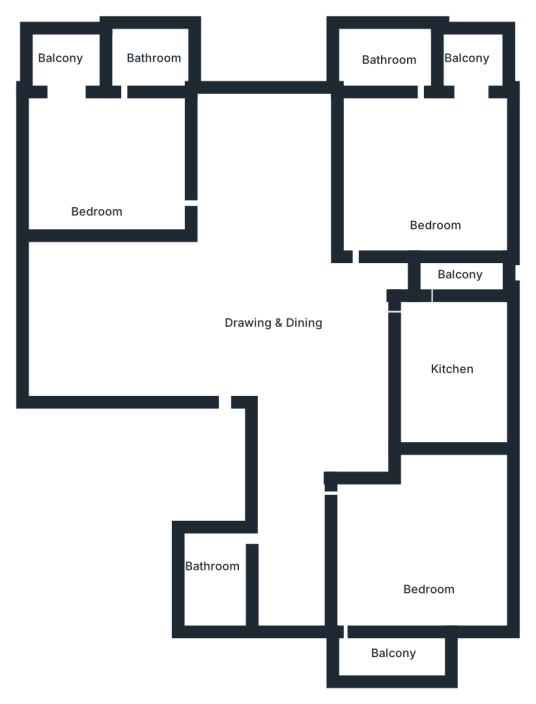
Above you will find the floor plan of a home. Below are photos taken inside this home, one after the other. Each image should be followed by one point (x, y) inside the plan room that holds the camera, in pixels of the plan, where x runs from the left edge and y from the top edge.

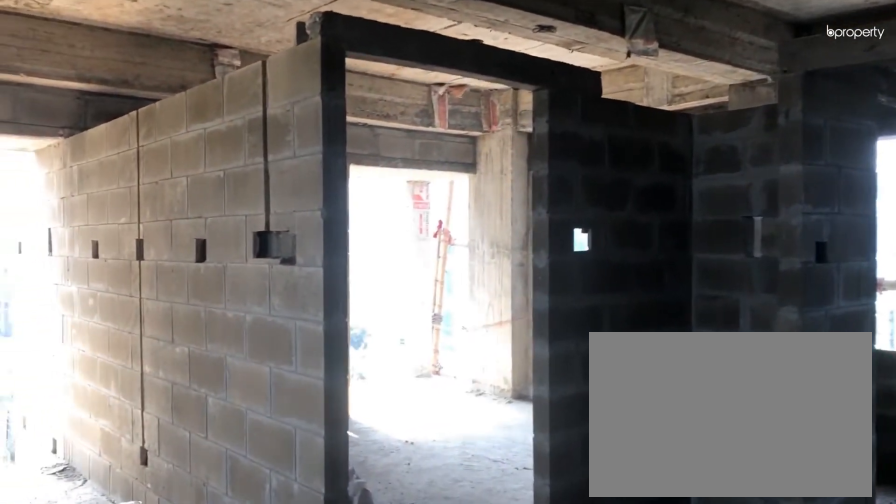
(274, 283)
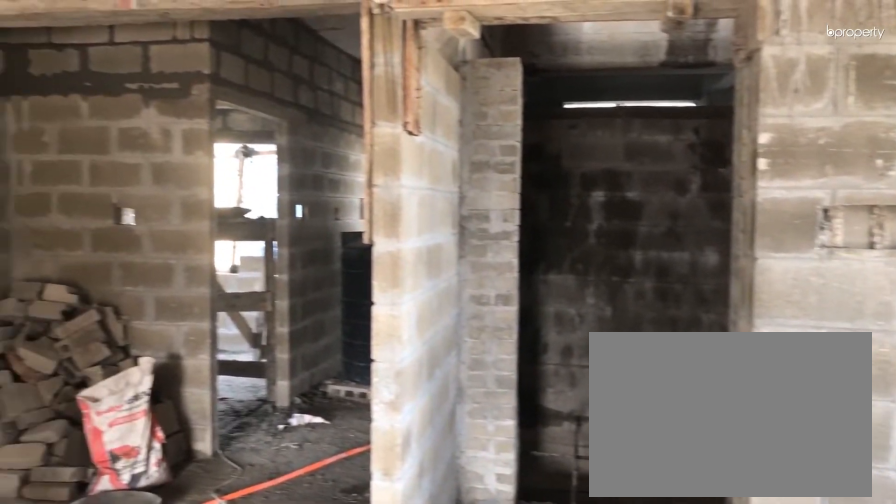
(275, 282)
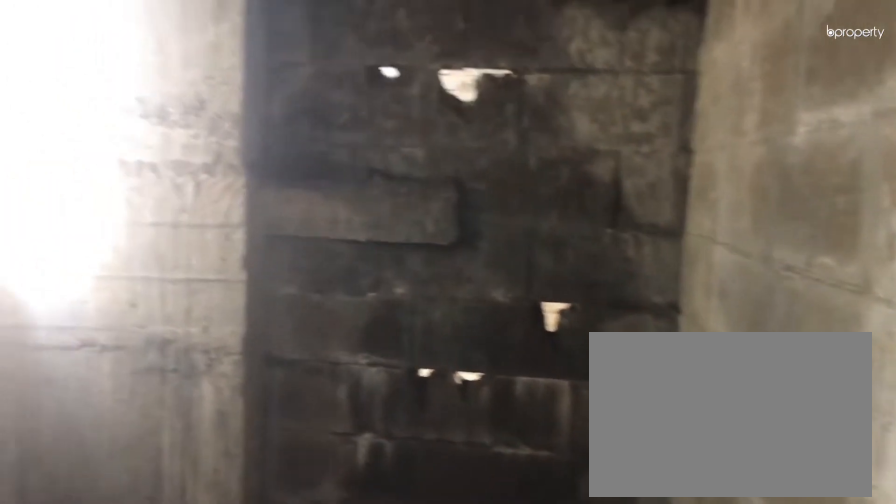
(215, 586)
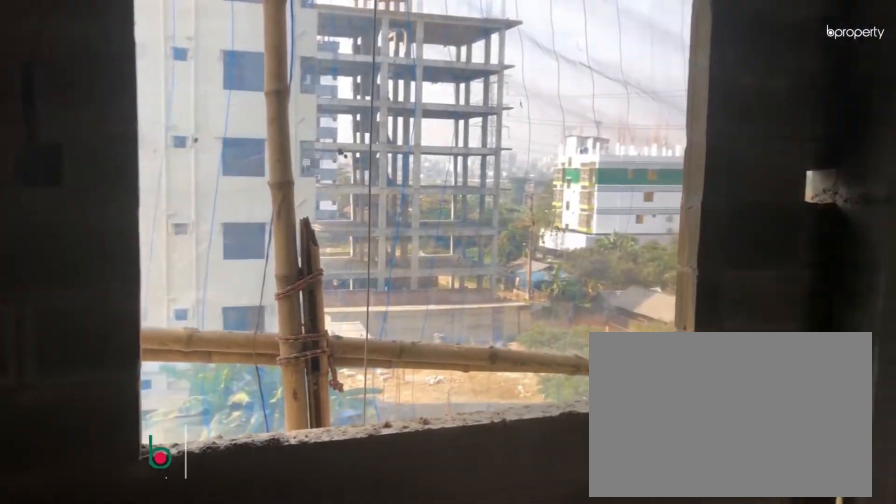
(432, 572)
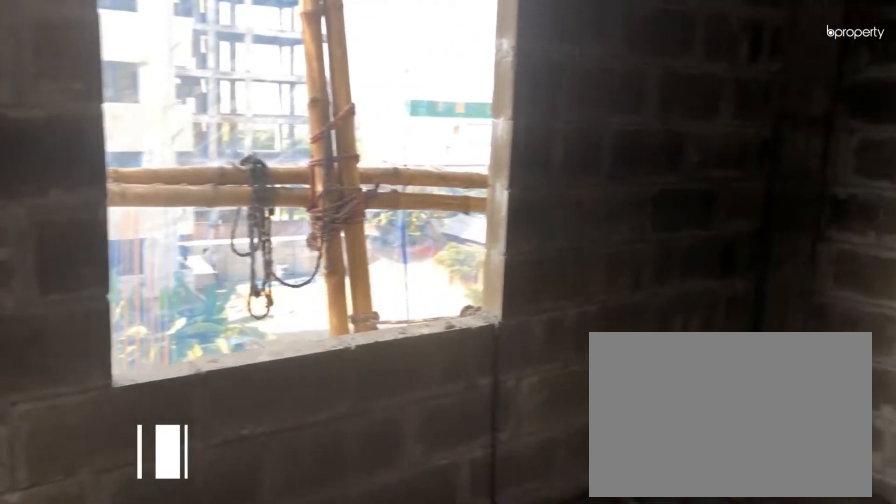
(468, 384)
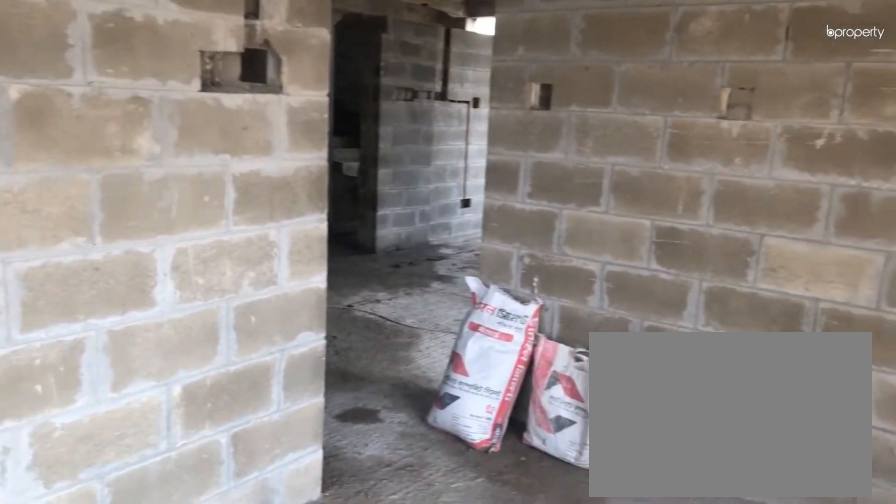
(438, 165)
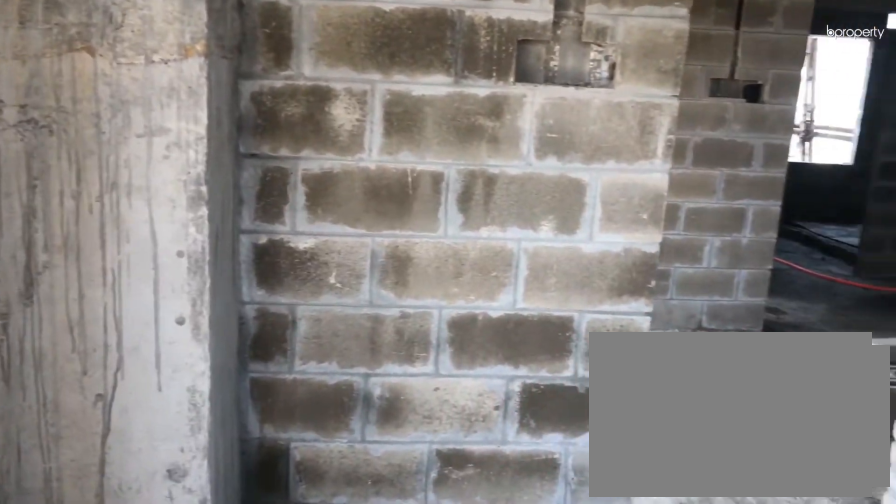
(97, 160)
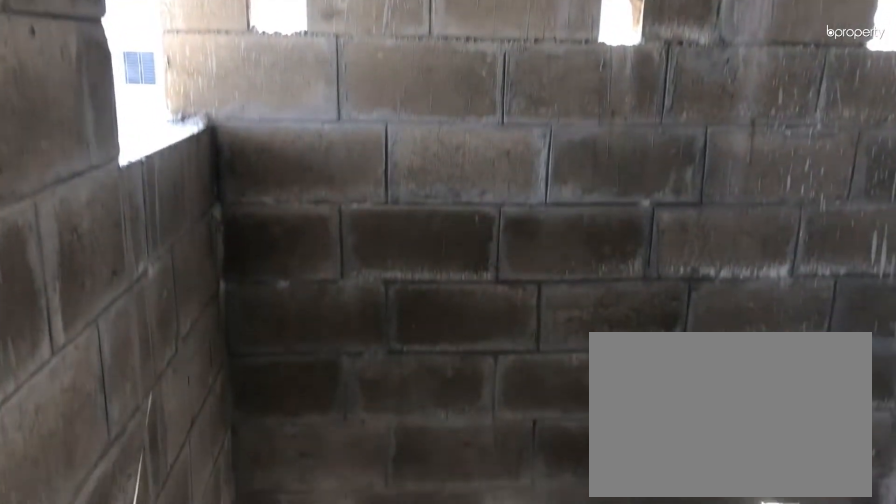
(148, 64)
